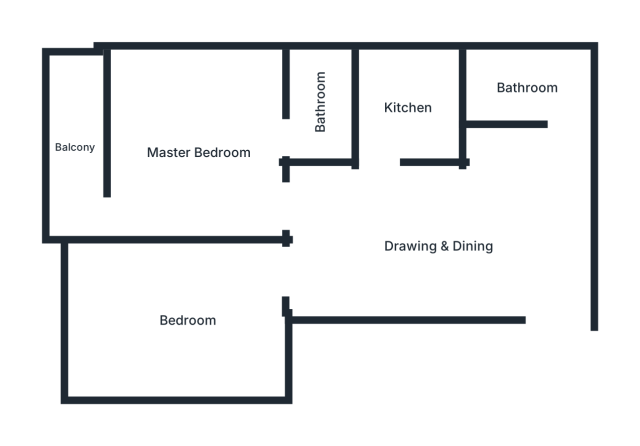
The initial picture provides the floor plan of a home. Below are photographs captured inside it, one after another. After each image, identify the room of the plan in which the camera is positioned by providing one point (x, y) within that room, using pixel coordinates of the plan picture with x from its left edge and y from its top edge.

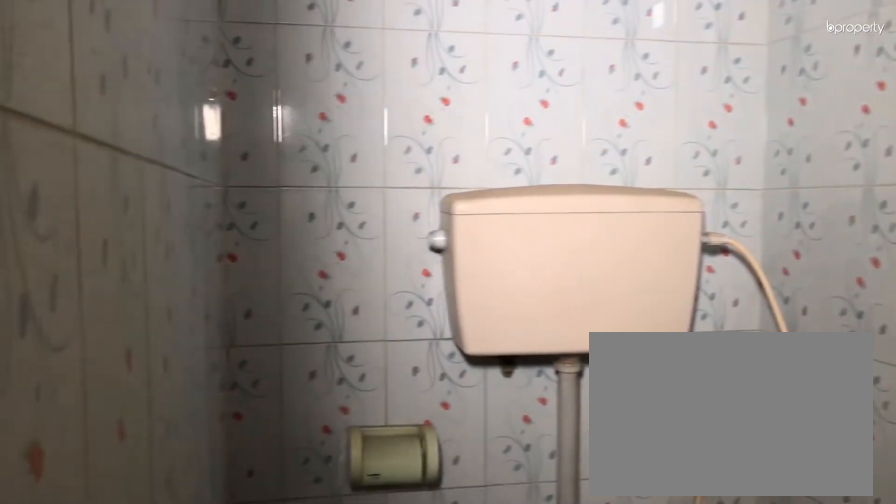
(526, 88)
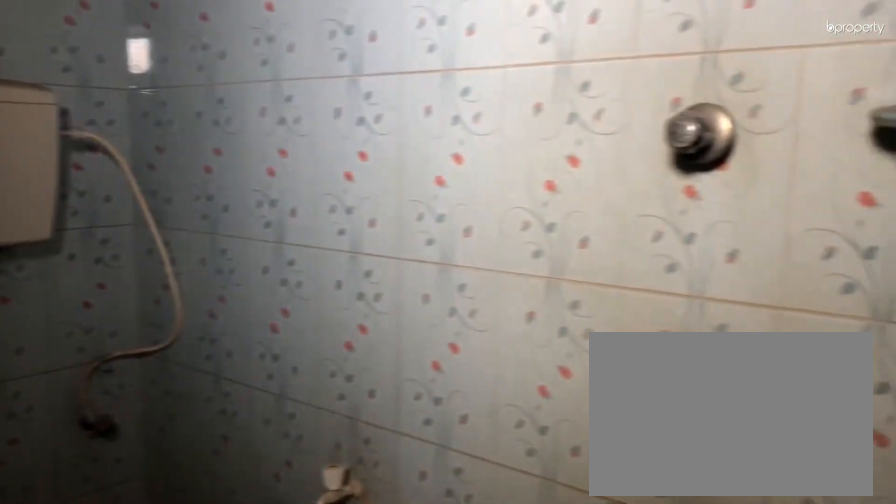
(526, 88)
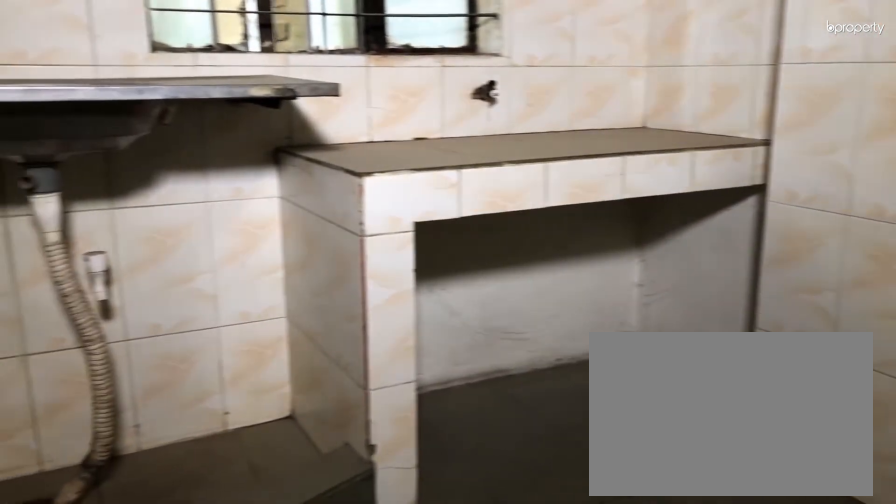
(408, 103)
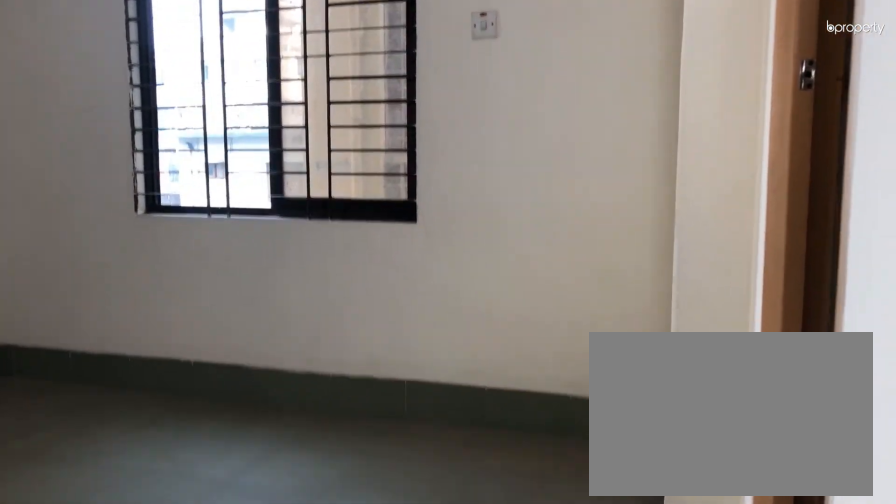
(195, 157)
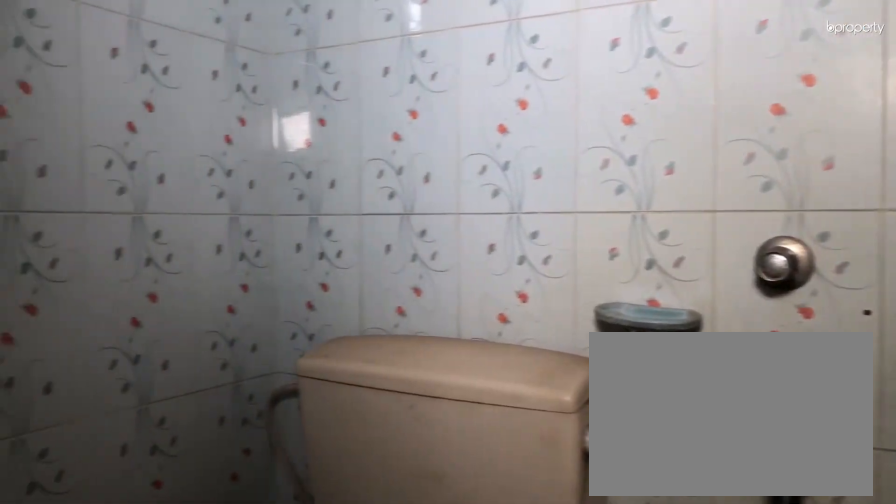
(318, 112)
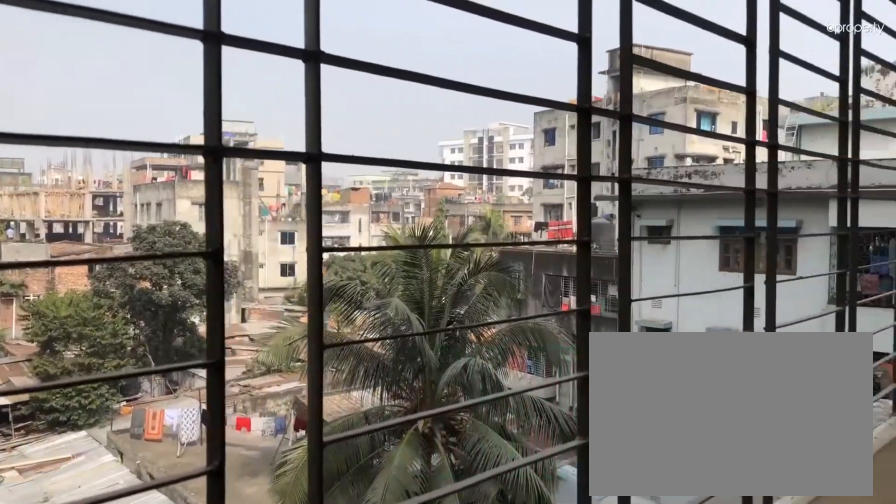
(73, 148)
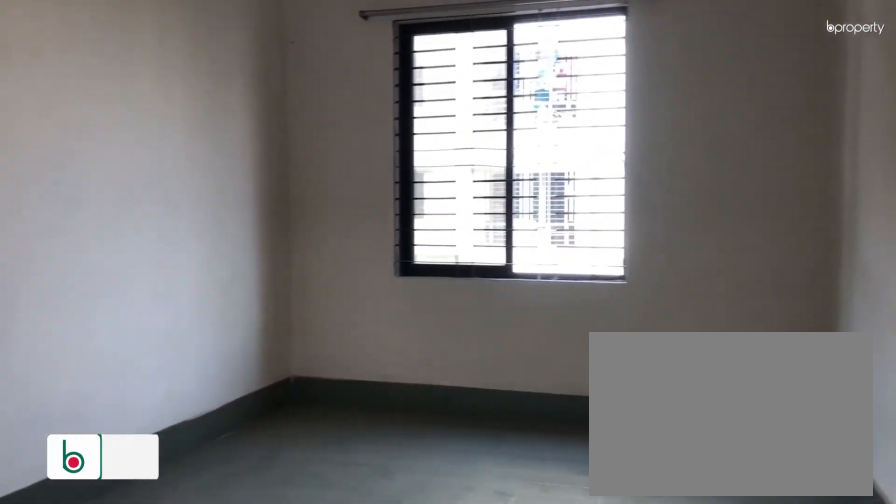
(187, 318)
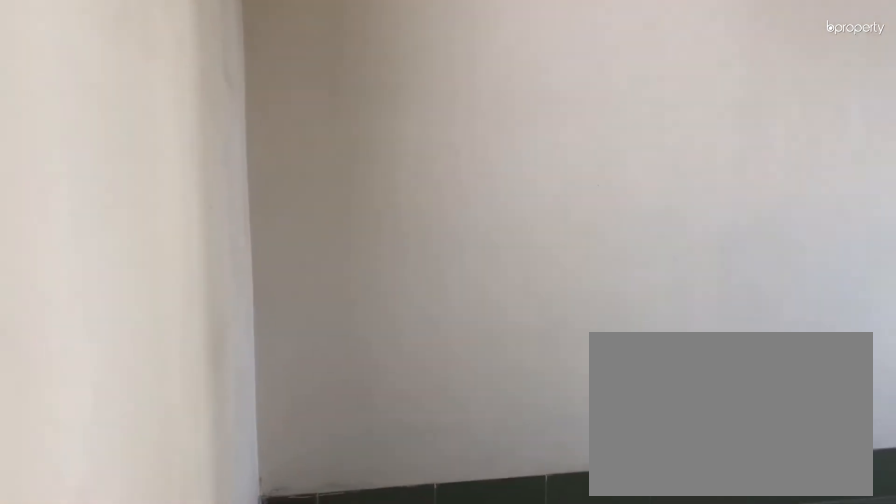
(187, 318)
